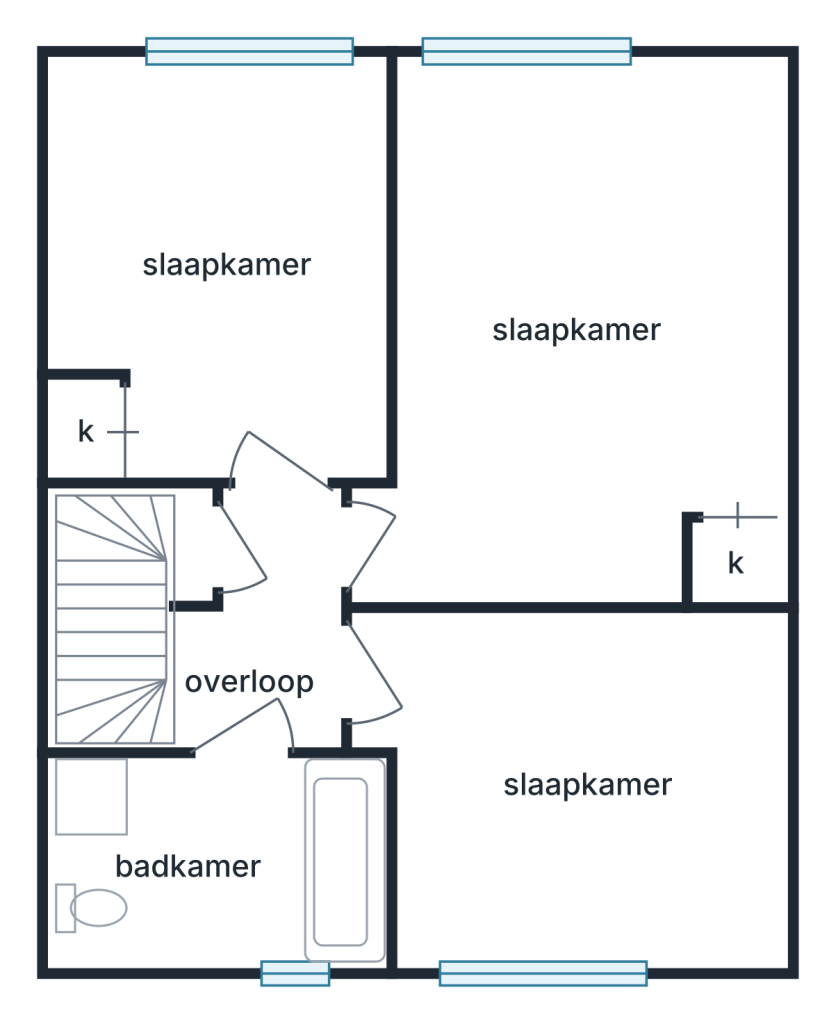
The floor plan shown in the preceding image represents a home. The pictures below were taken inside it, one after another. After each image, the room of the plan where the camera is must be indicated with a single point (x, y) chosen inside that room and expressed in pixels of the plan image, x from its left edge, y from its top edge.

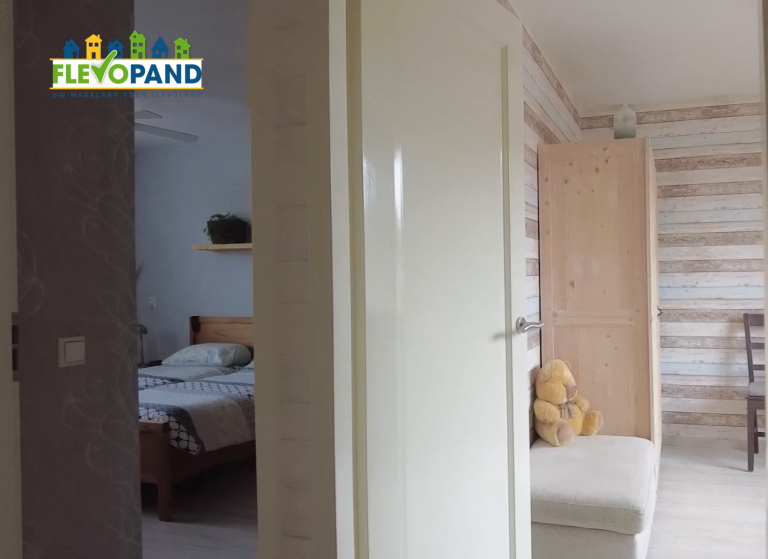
(267, 636)
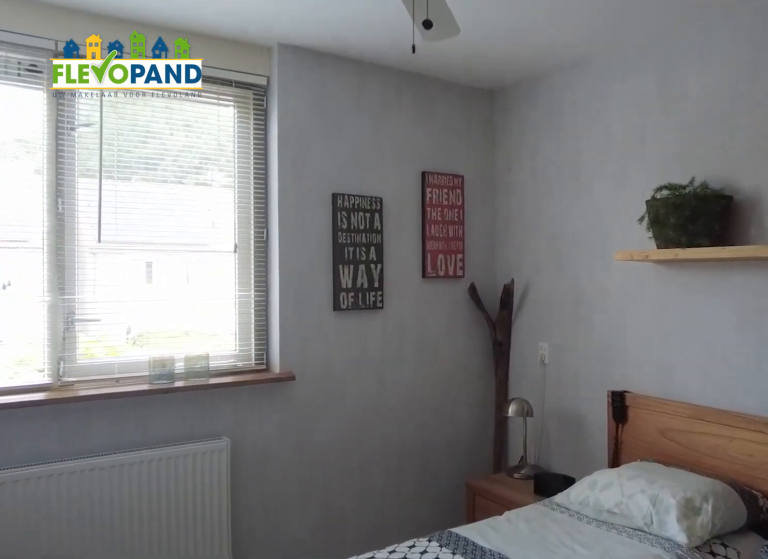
(555, 587)
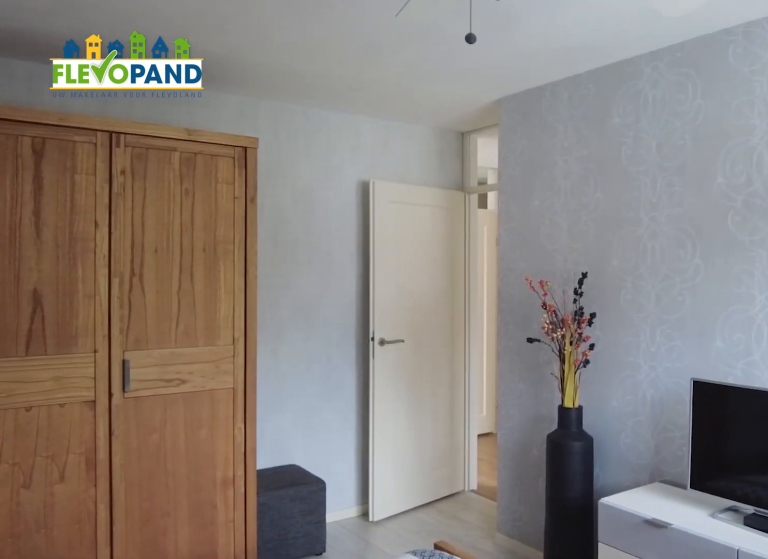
(555, 587)
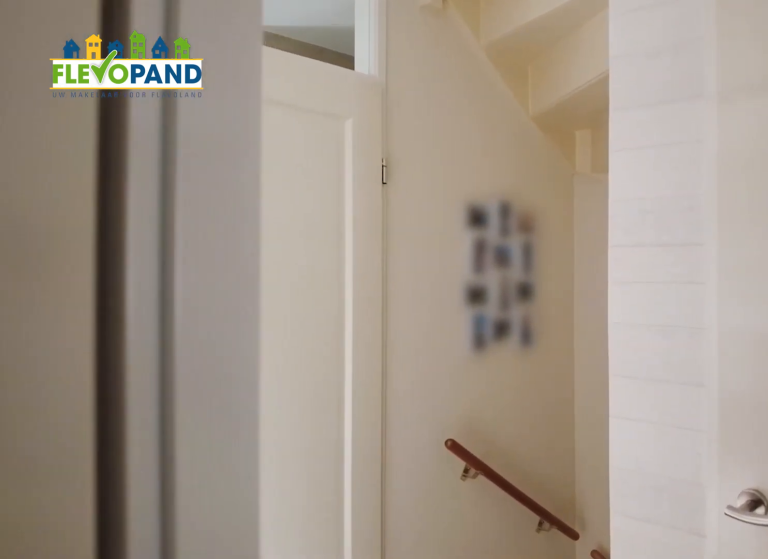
(269, 631)
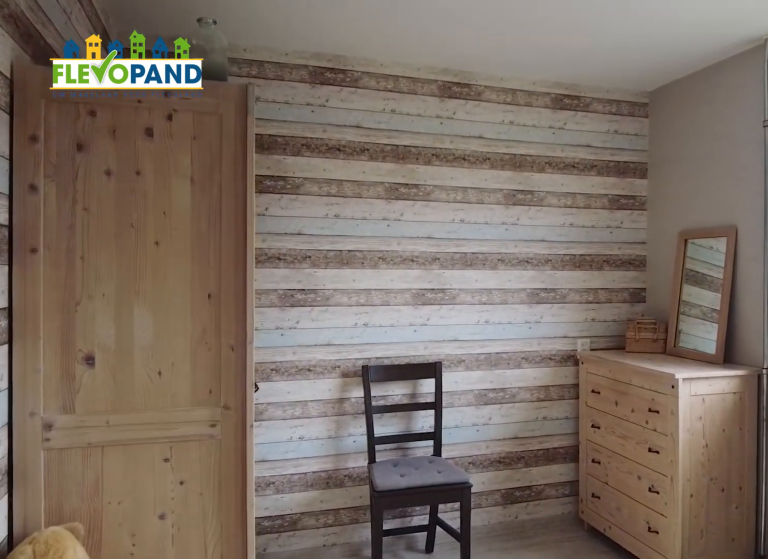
(580, 783)
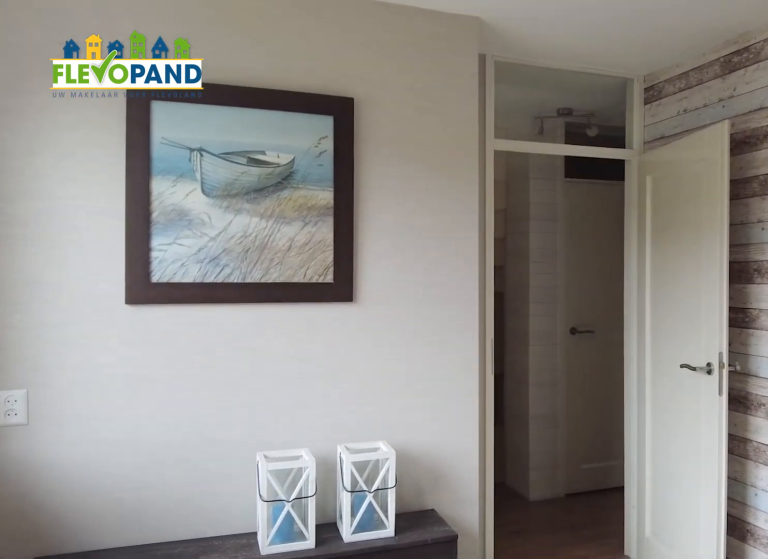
(580, 783)
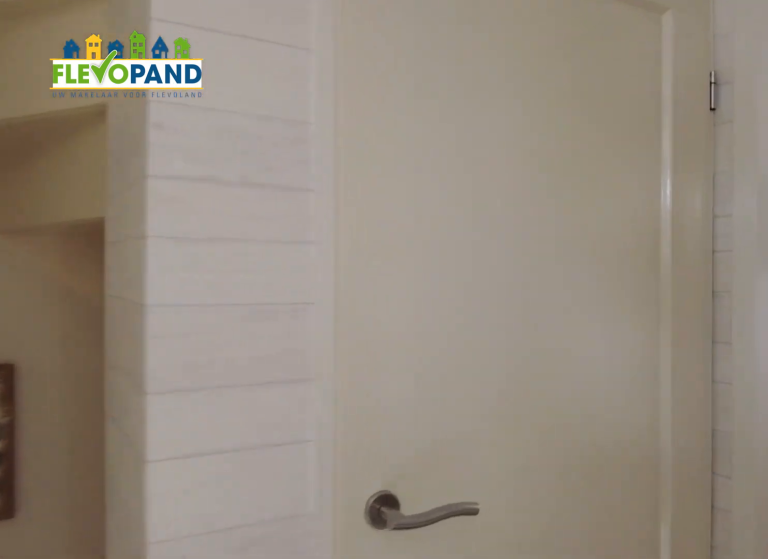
(267, 633)
